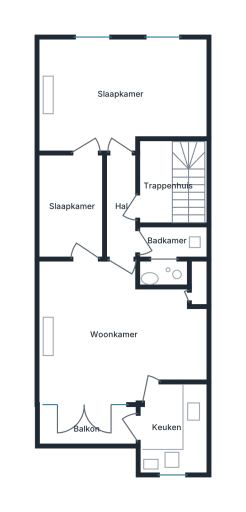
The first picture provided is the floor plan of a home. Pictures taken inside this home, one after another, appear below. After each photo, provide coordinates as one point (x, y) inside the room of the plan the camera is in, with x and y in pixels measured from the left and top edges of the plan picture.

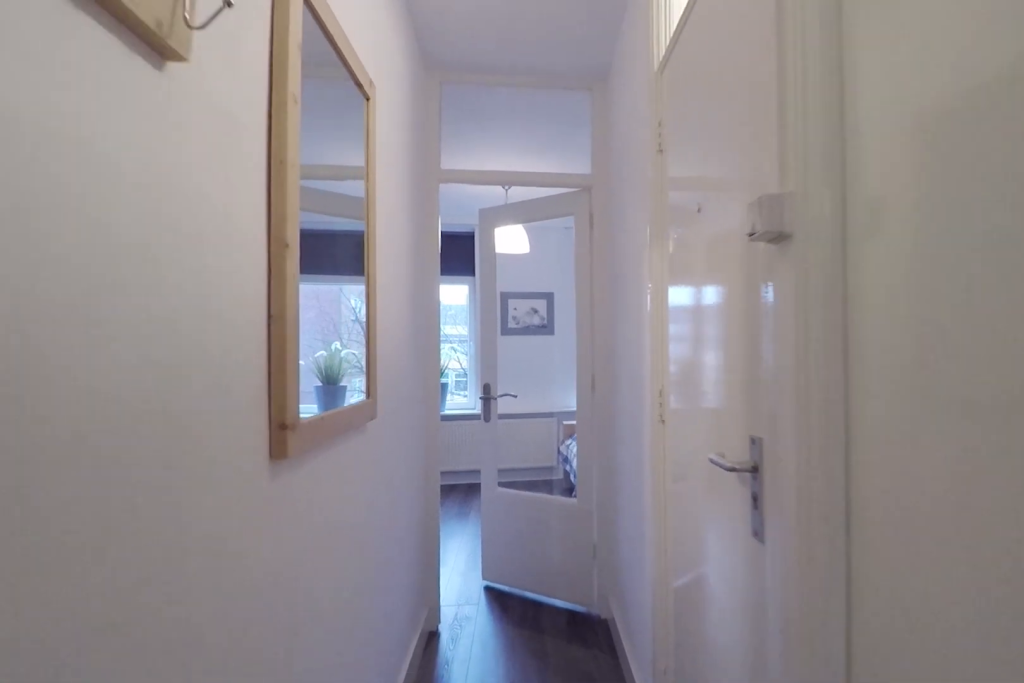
(121, 206)
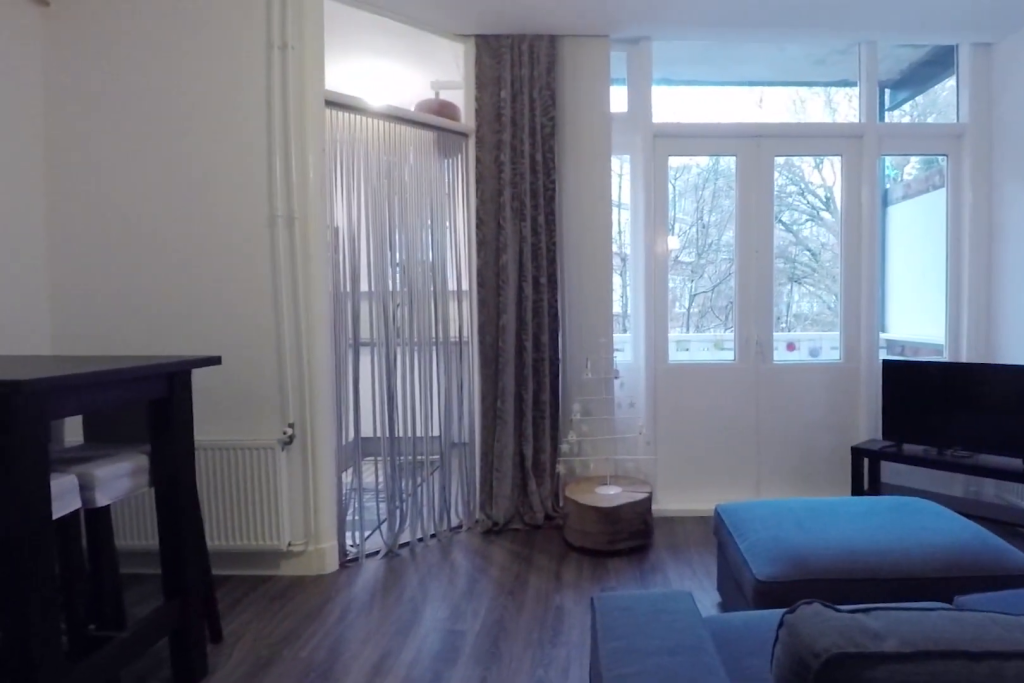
(115, 333)
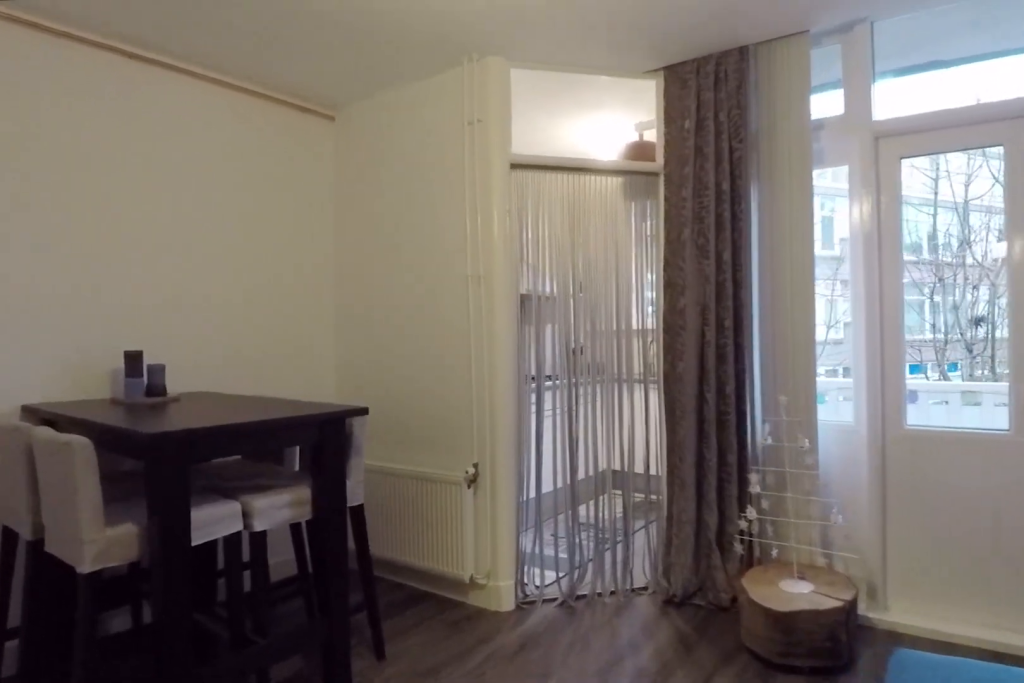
(115, 333)
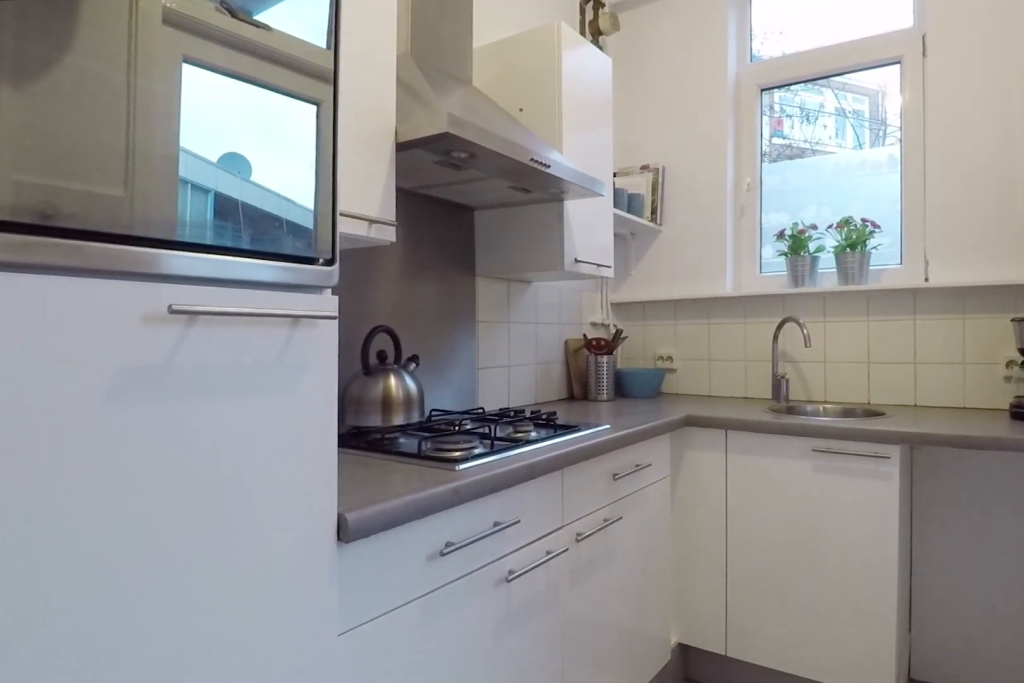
(174, 428)
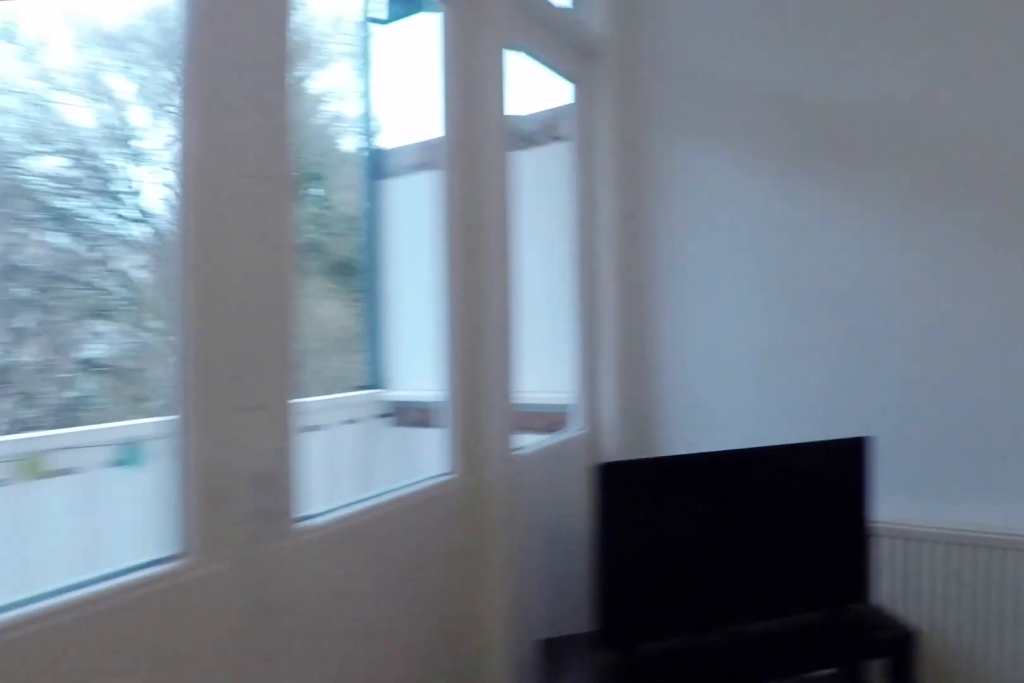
(115, 333)
